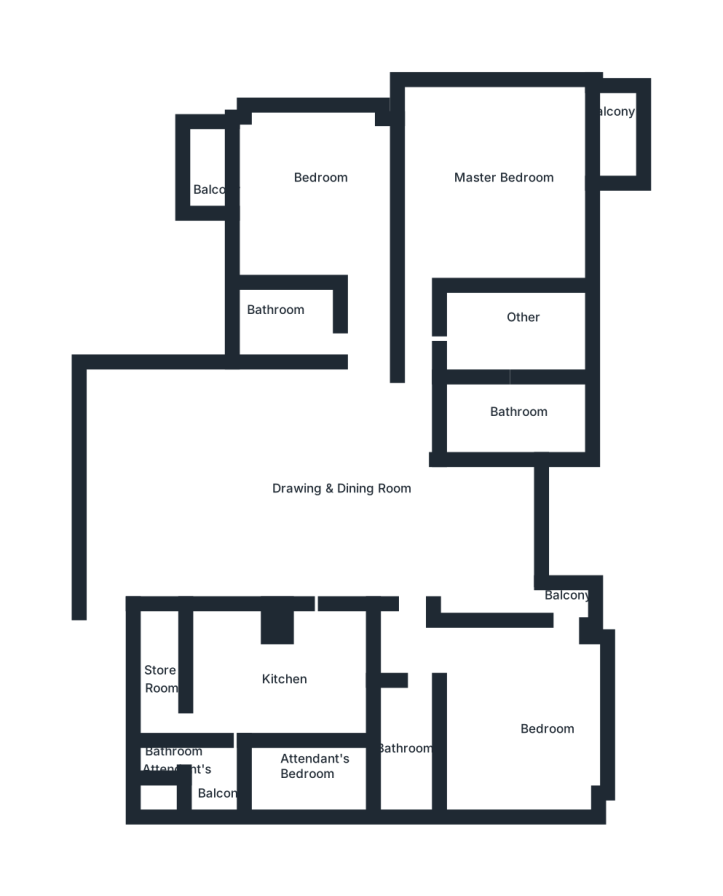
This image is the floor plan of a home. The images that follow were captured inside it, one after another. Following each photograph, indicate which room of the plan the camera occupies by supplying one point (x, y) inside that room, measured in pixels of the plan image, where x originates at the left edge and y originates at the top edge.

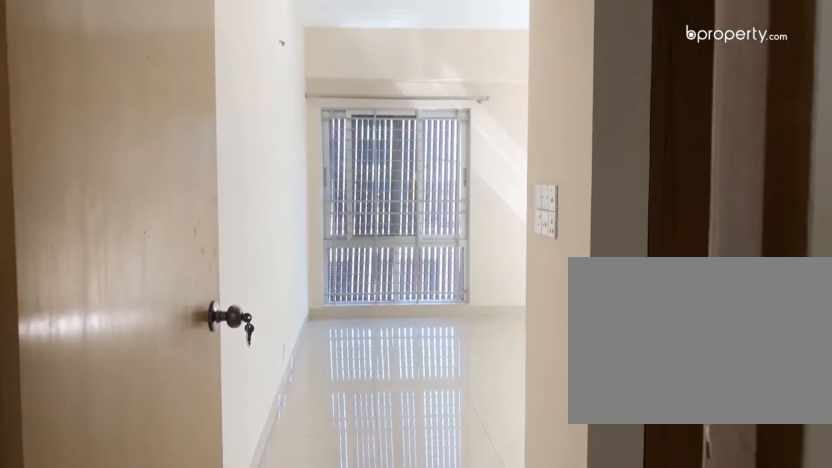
(419, 402)
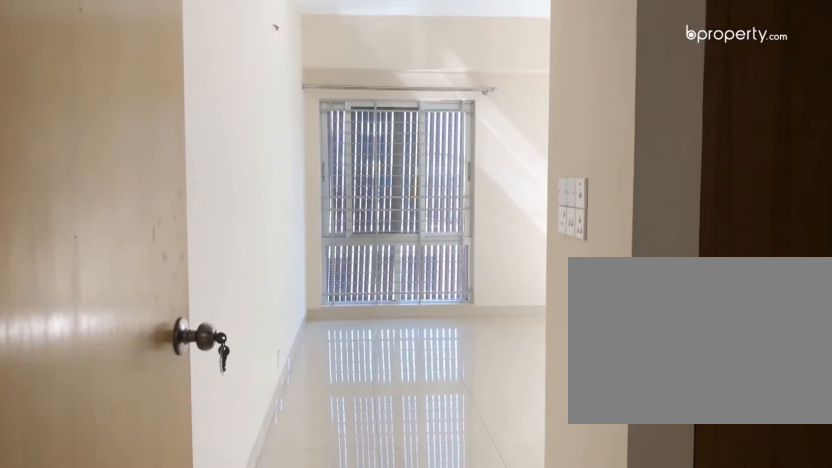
(419, 402)
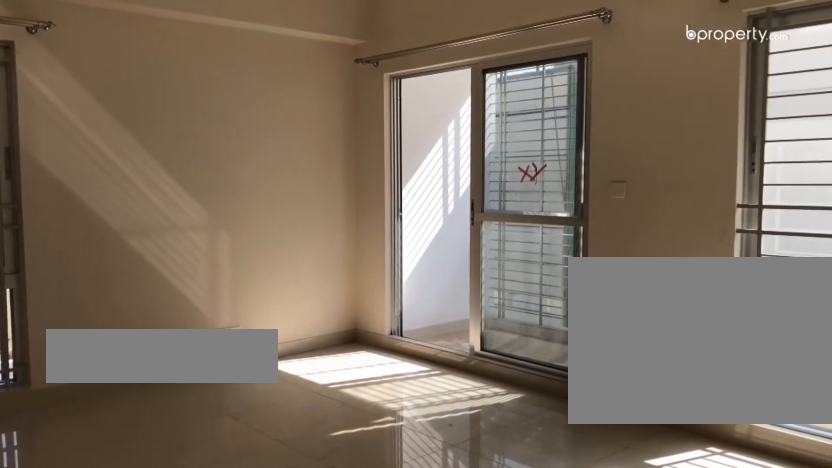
(493, 185)
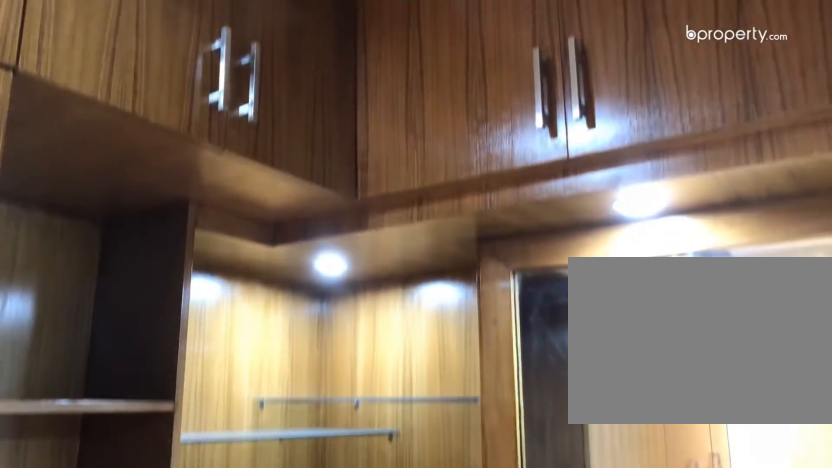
(512, 344)
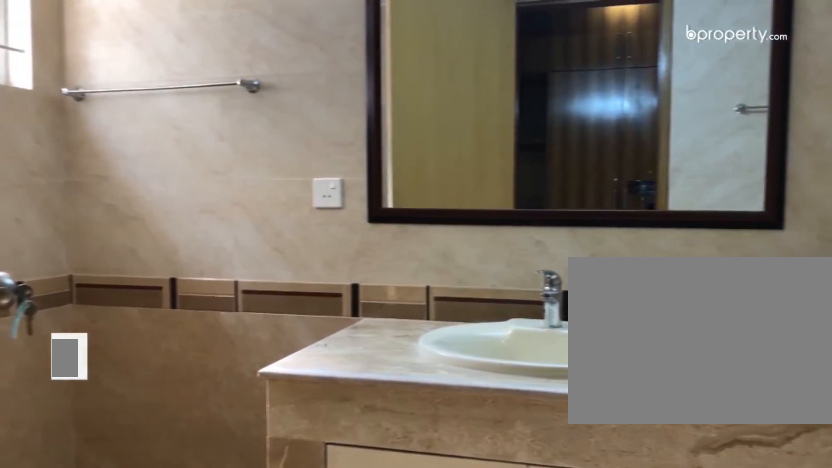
(511, 406)
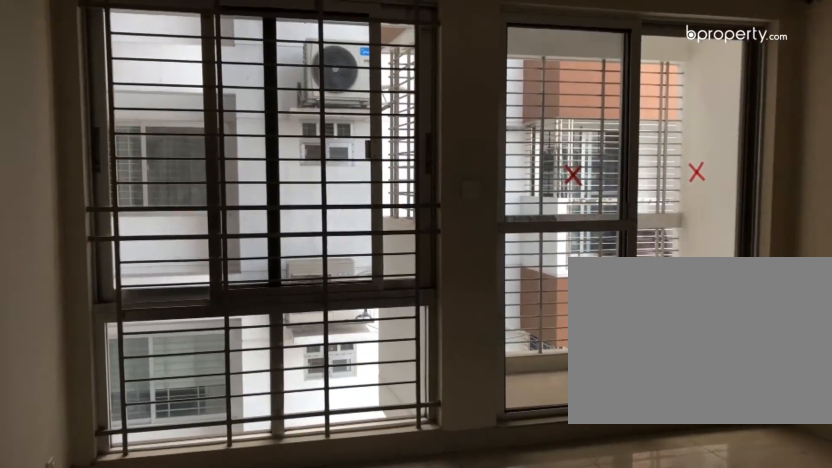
(313, 200)
